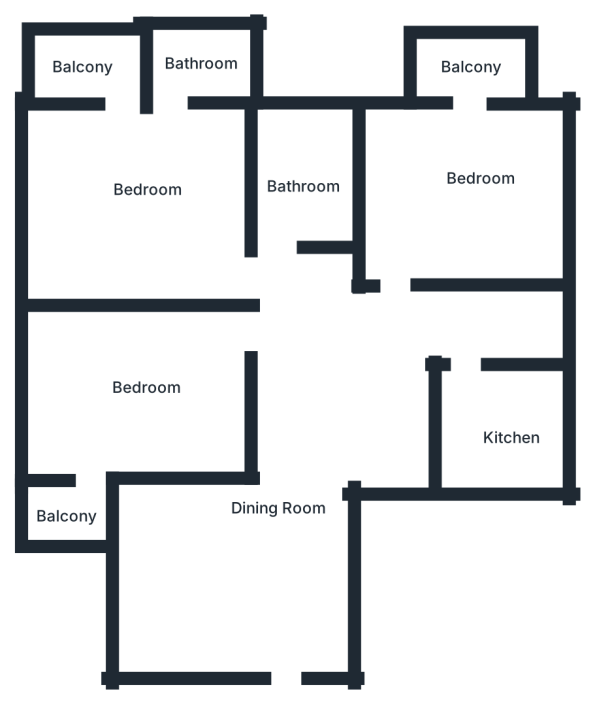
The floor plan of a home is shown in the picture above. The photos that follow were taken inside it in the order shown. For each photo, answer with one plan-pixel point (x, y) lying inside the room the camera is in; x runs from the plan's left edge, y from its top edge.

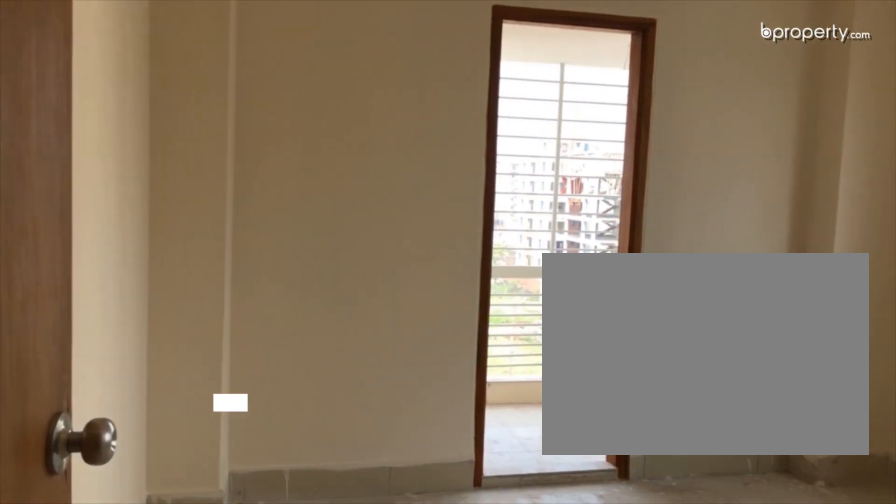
(477, 199)
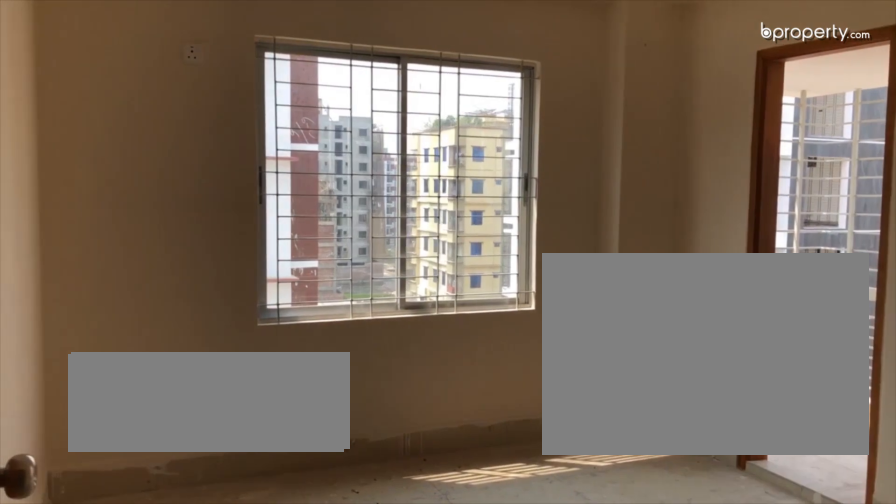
(164, 183)
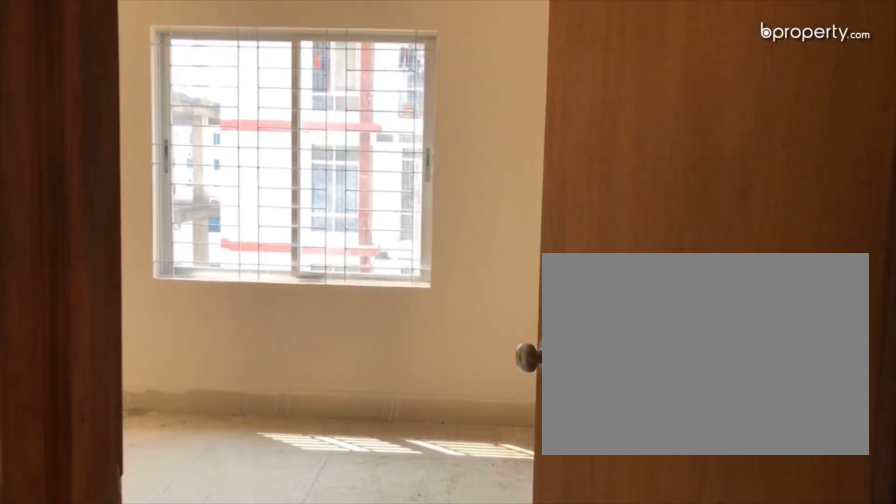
(143, 390)
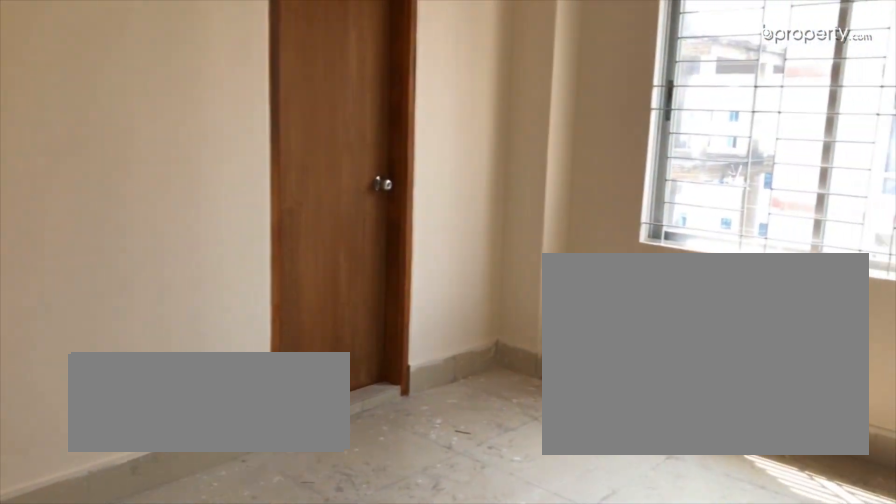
(142, 390)
